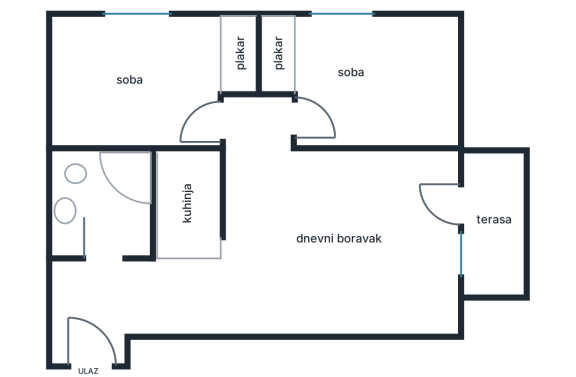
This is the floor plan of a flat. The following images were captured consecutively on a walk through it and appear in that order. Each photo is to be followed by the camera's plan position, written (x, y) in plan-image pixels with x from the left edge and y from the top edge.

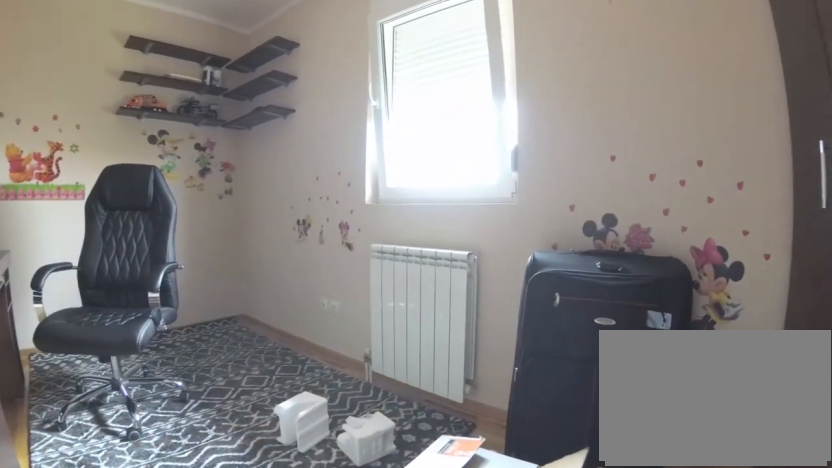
(218, 109)
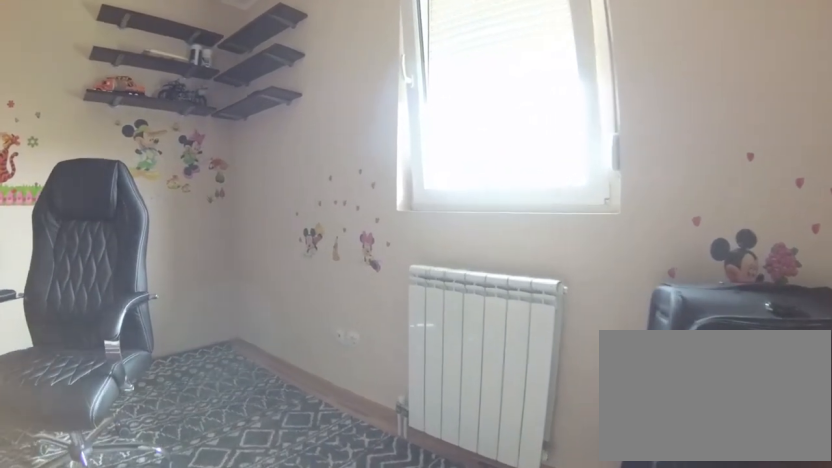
(198, 98)
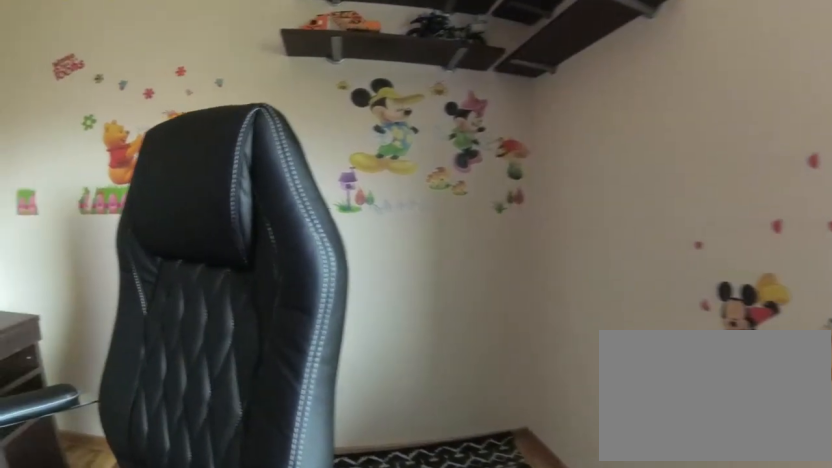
(138, 51)
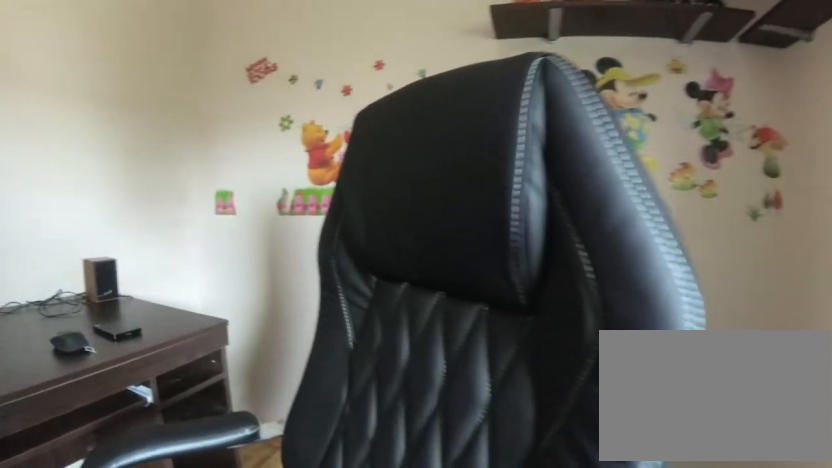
(137, 43)
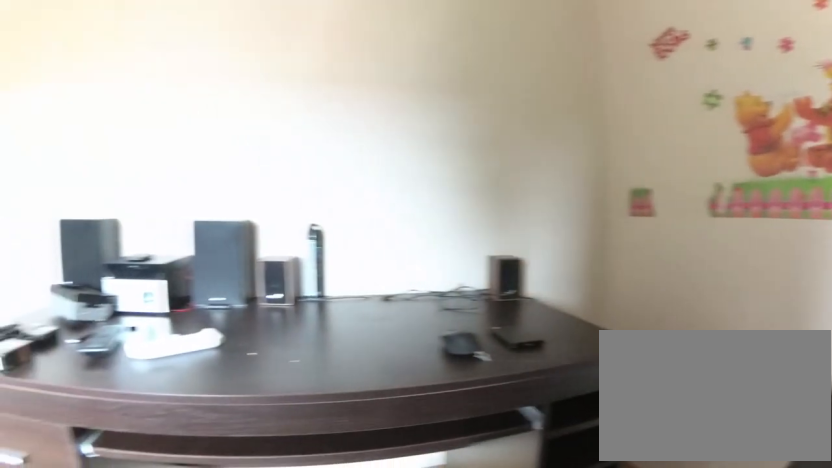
(124, 33)
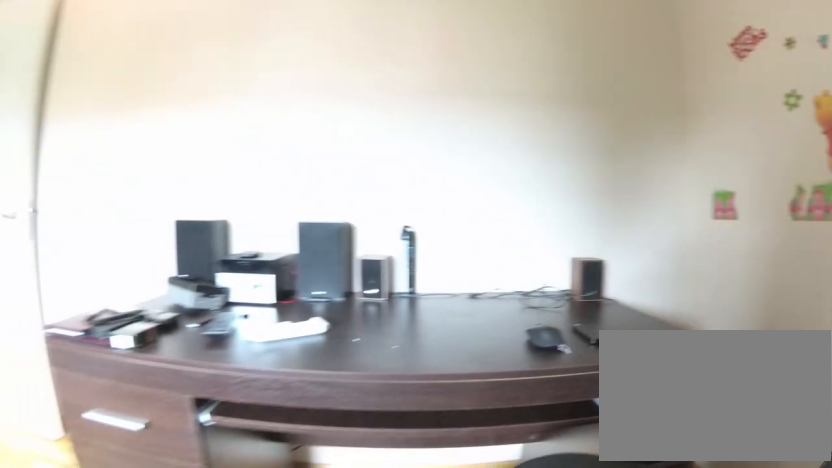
(119, 33)
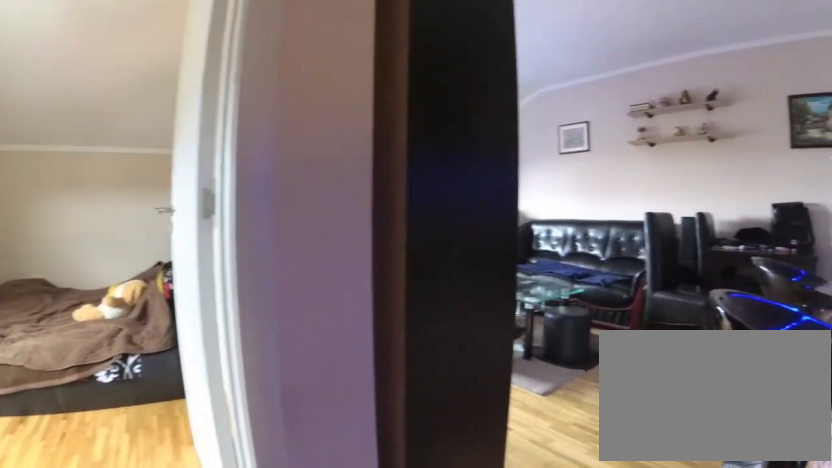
(220, 114)
